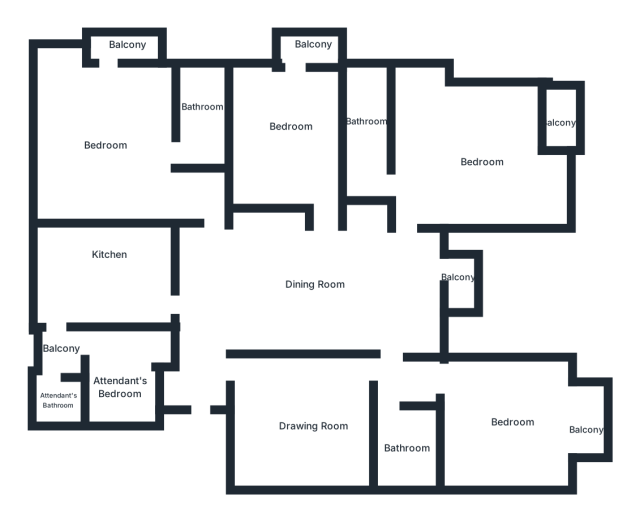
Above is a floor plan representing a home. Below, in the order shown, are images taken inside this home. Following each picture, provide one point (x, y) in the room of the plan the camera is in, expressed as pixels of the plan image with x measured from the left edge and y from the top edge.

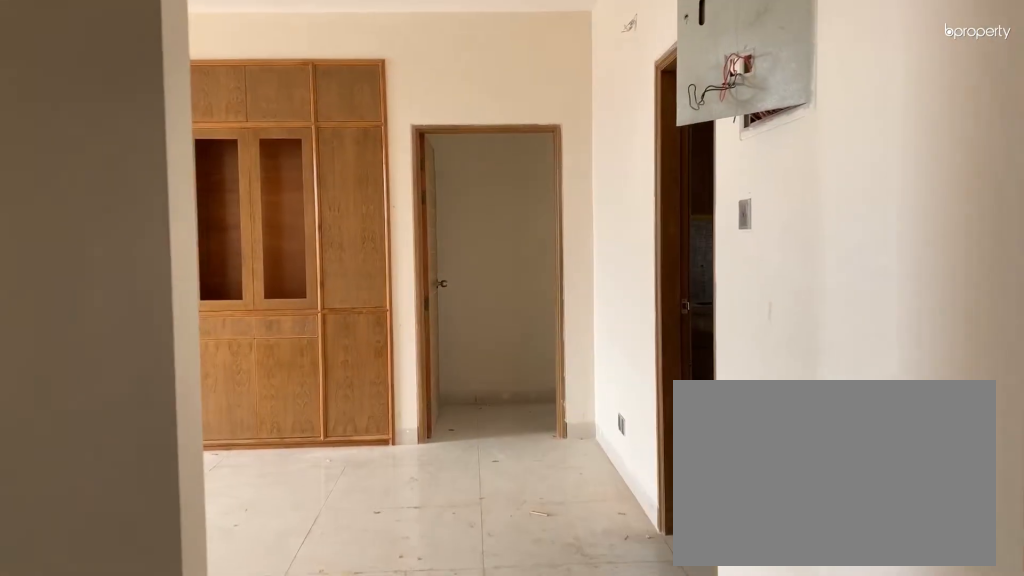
(195, 408)
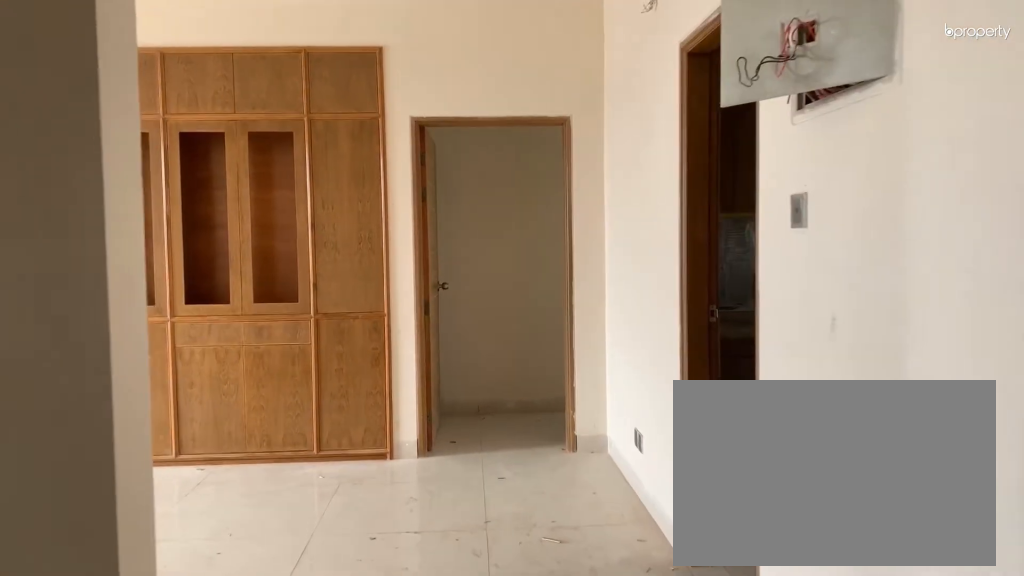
(195, 408)
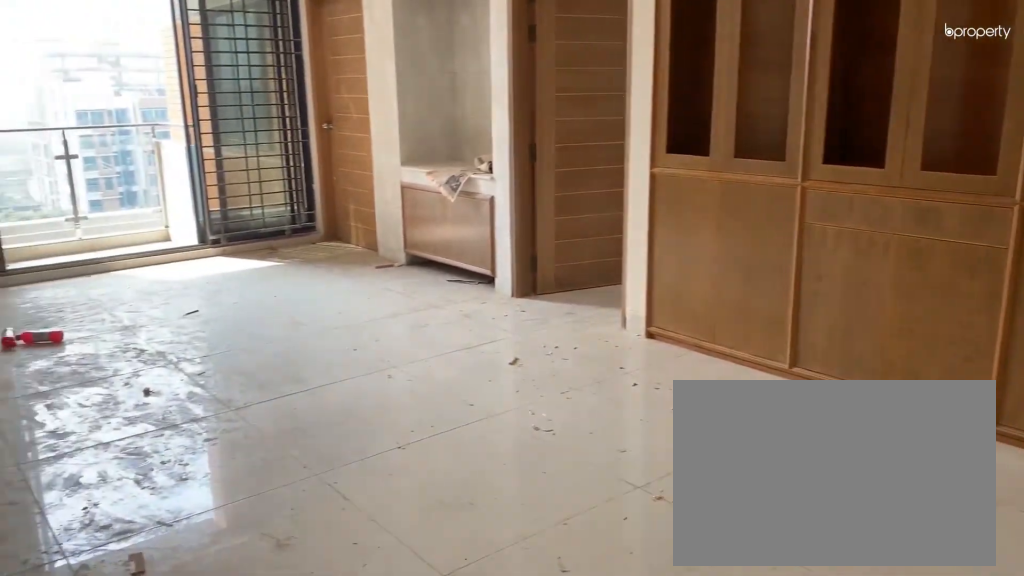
(315, 268)
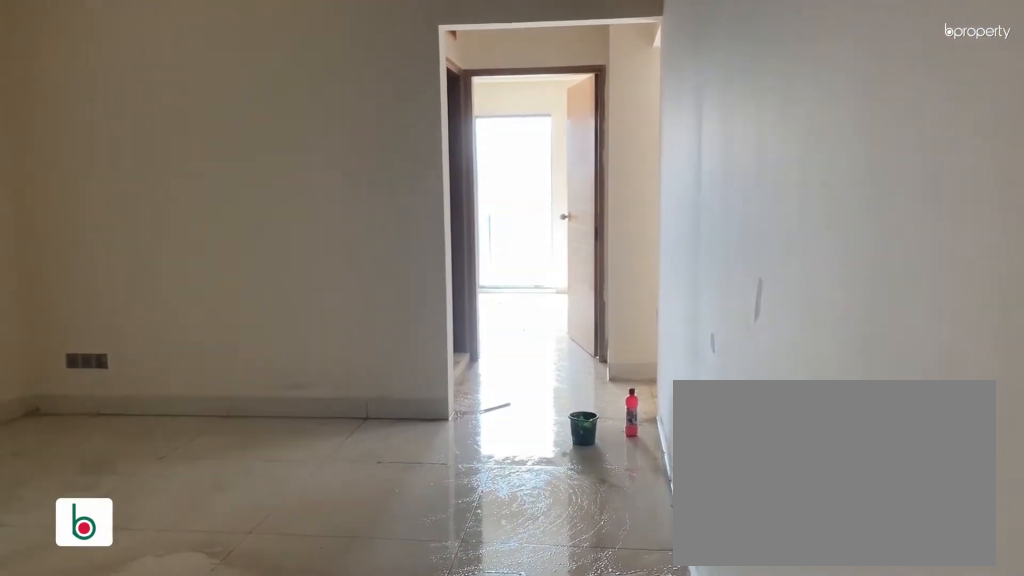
(276, 403)
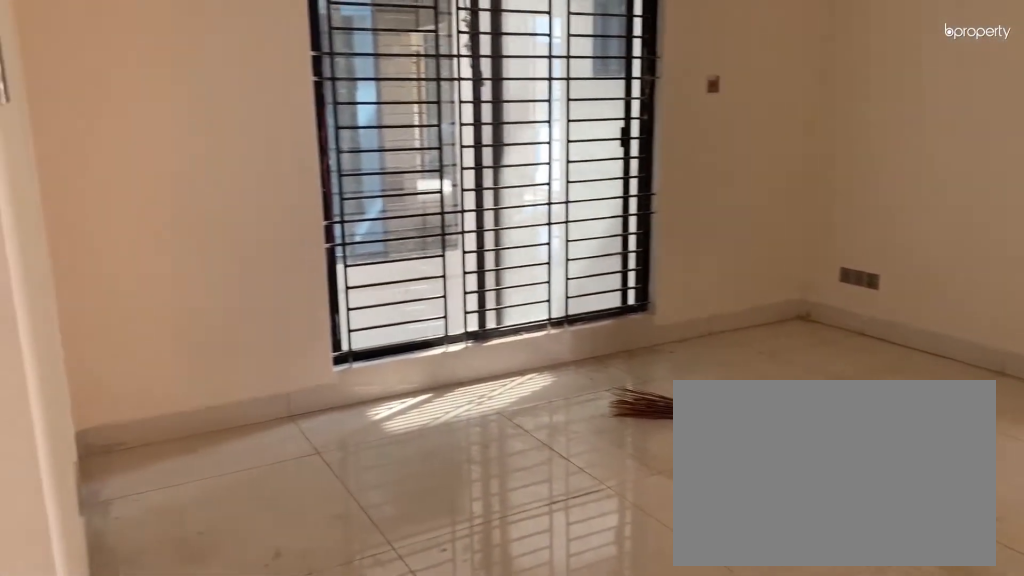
(315, 425)
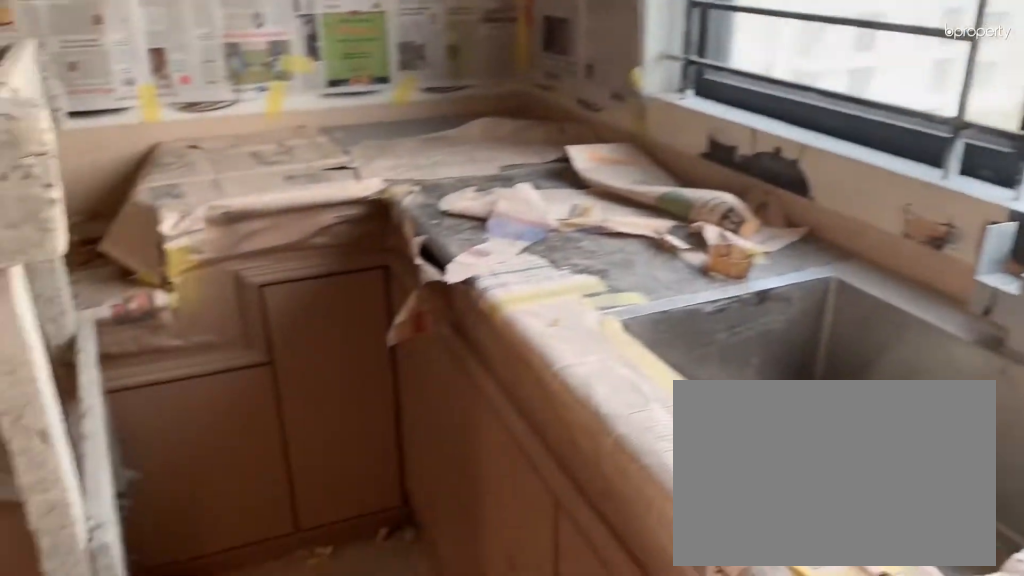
(106, 269)
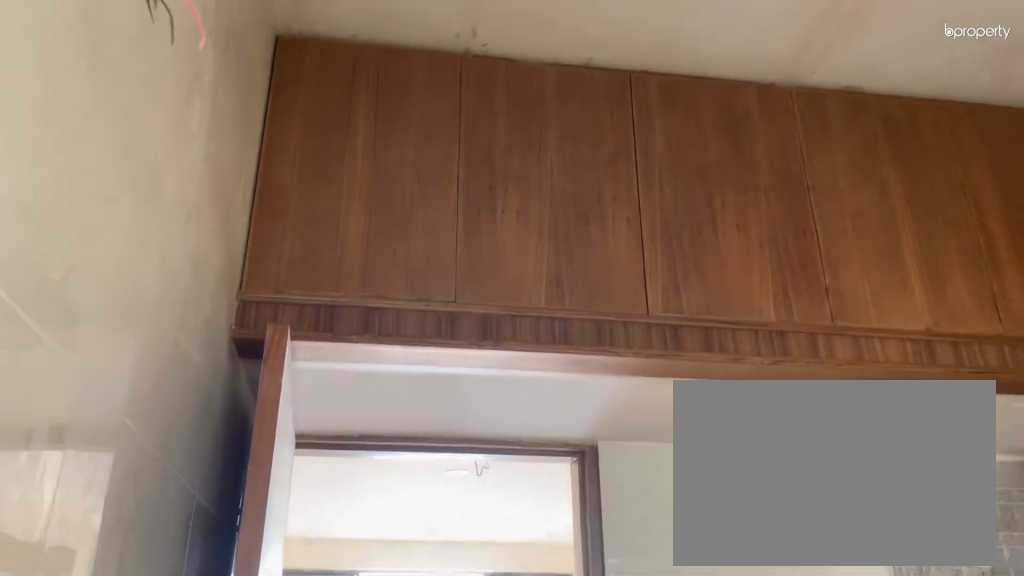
(106, 269)
